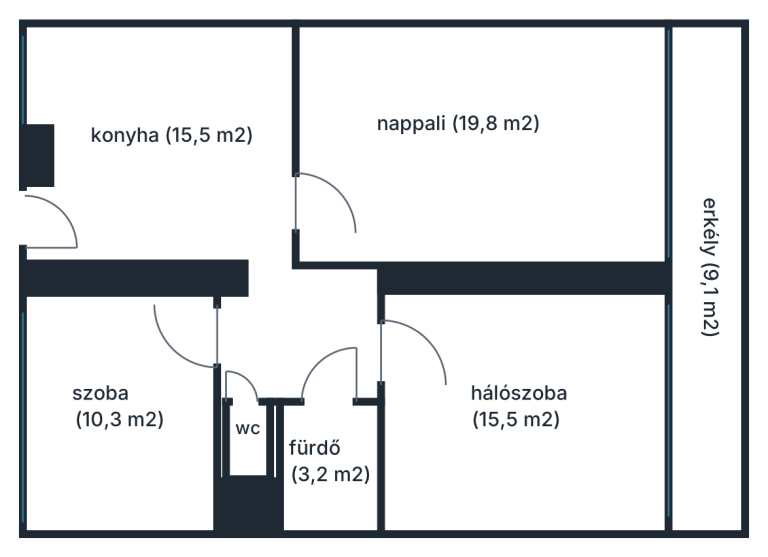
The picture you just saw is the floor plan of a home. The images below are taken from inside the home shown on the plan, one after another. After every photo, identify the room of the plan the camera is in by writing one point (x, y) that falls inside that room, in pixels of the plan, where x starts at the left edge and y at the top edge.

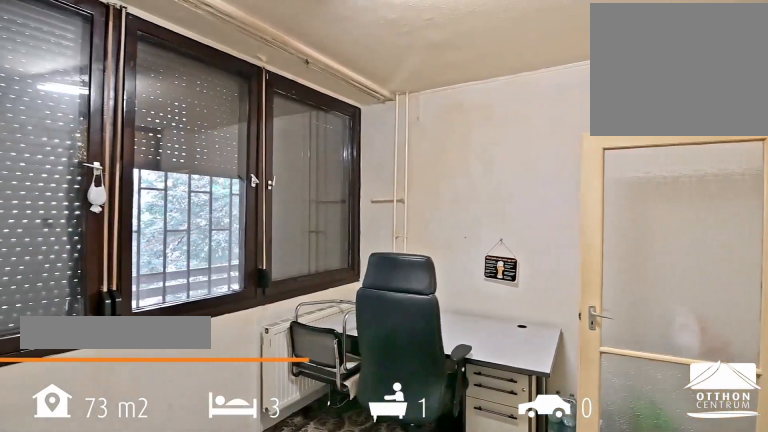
(120, 410)
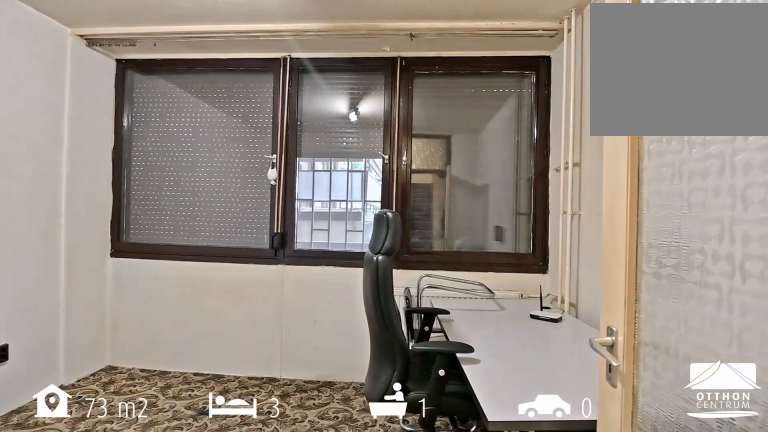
(120, 410)
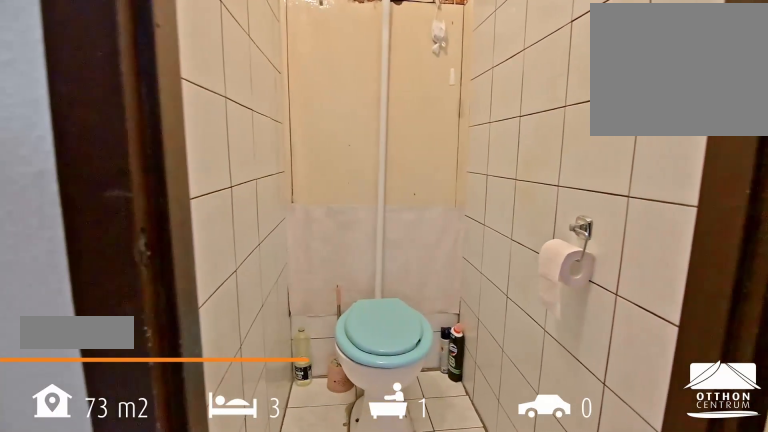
(247, 448)
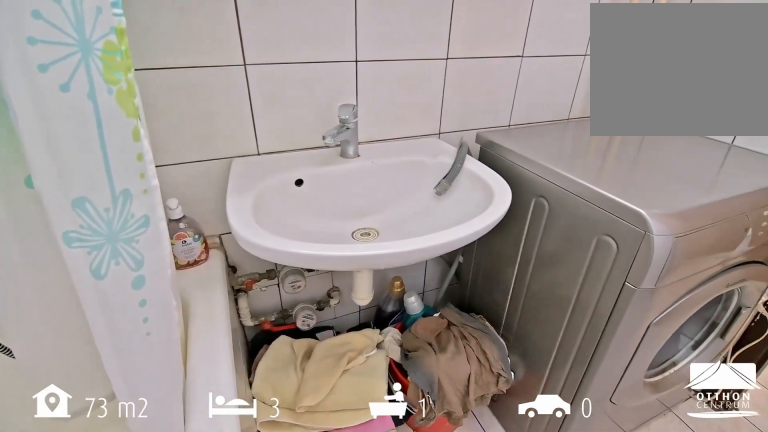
(329, 463)
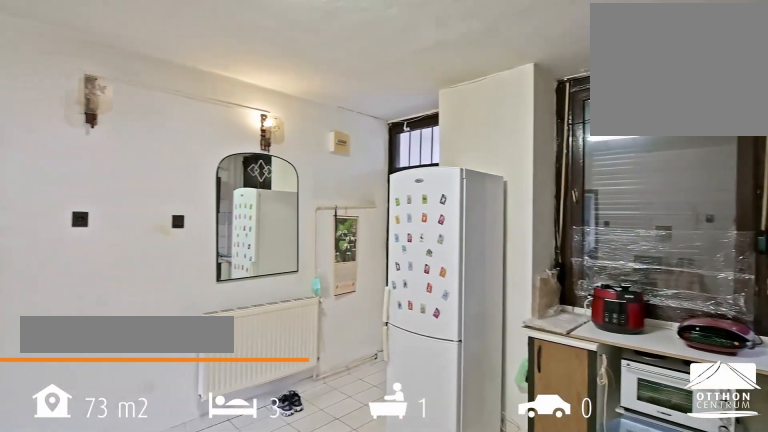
(163, 145)
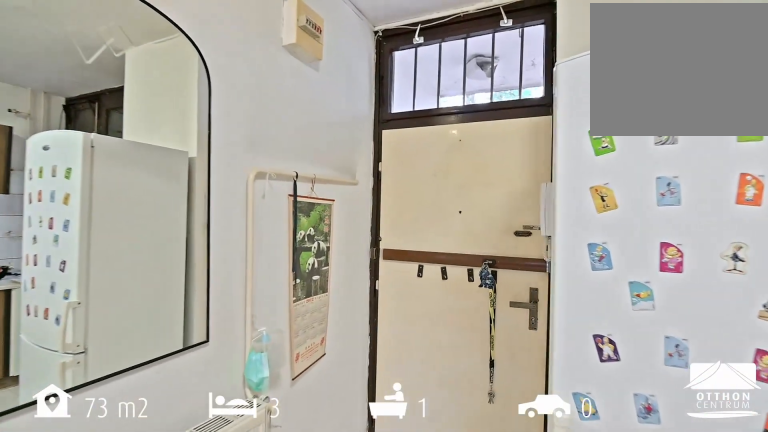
(163, 145)
